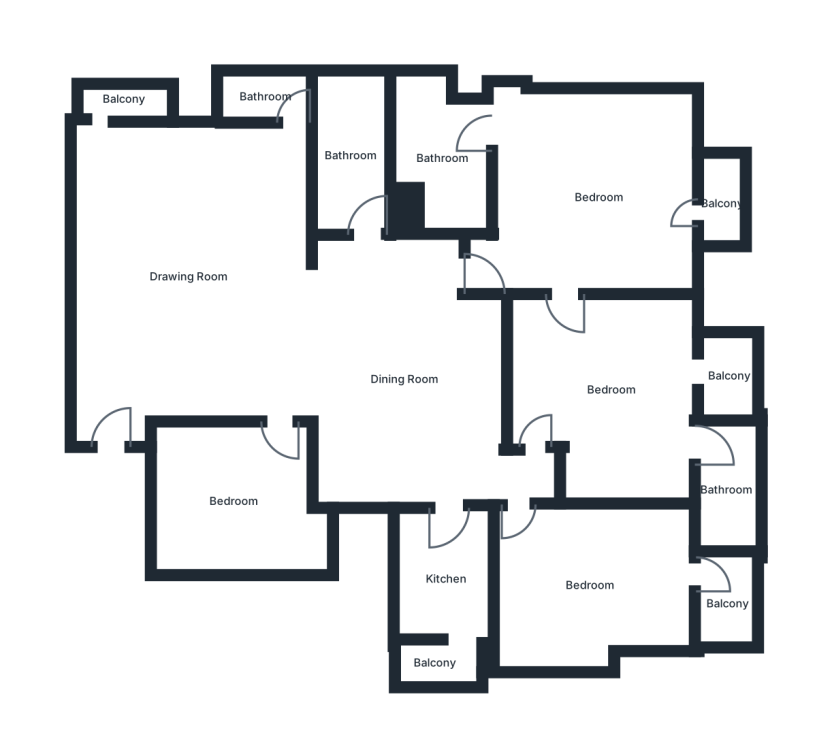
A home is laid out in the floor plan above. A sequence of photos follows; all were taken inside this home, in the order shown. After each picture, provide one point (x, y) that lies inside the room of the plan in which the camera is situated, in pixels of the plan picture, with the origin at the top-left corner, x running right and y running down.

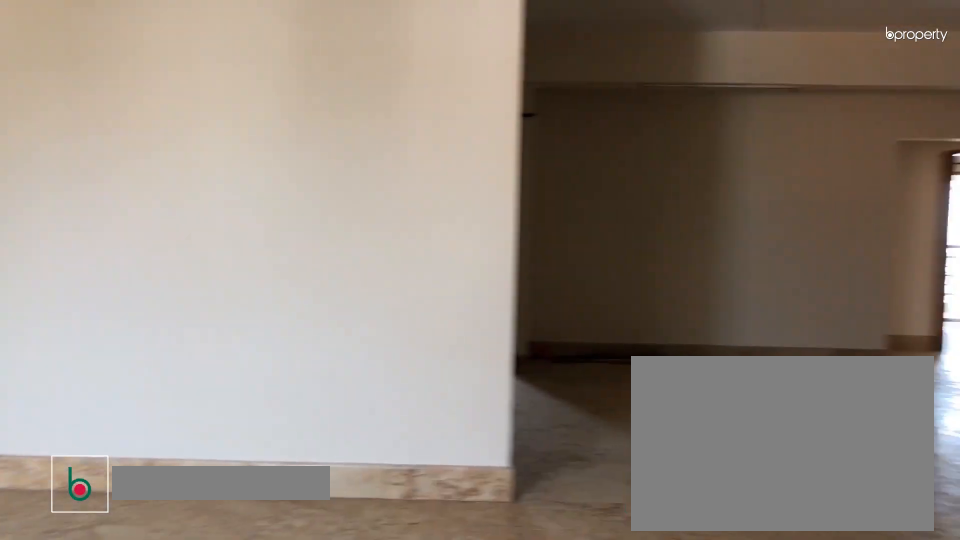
(186, 278)
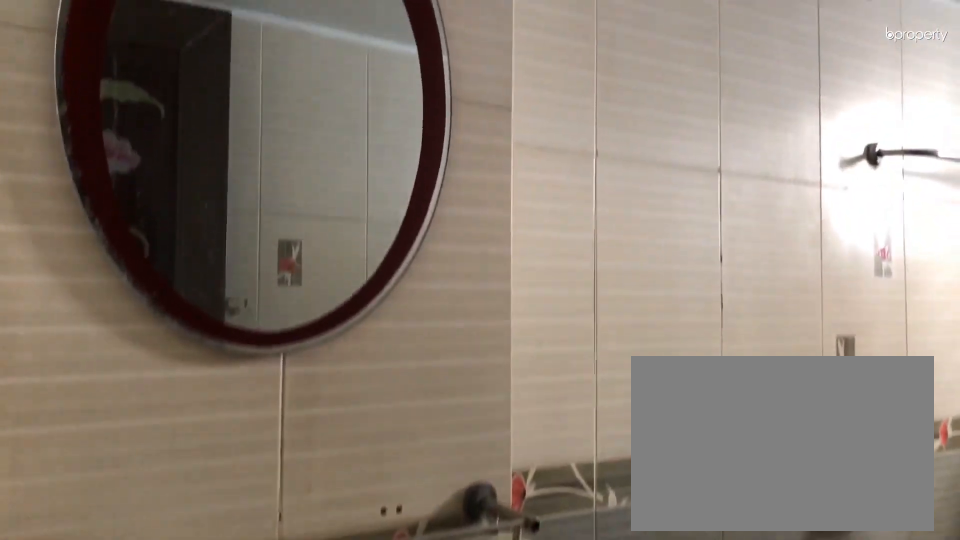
(351, 156)
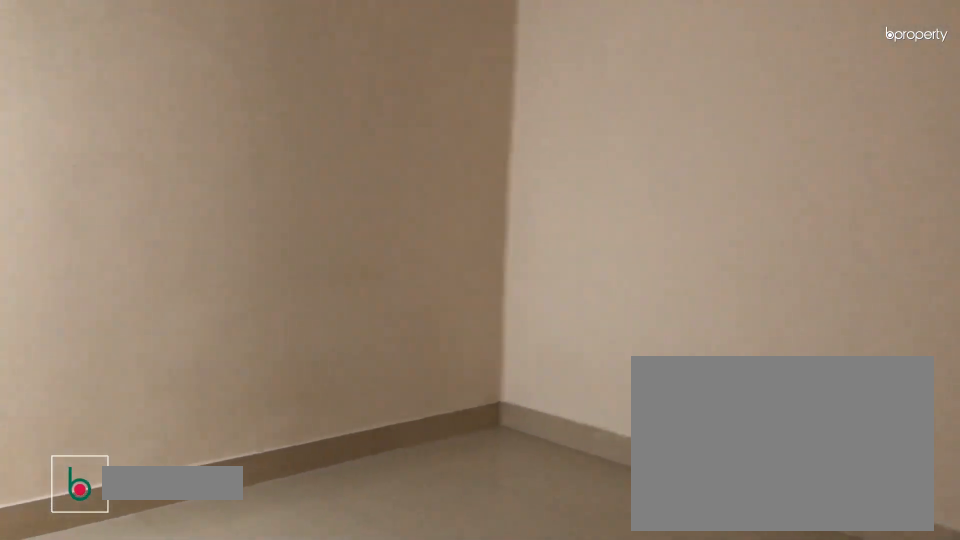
(232, 502)
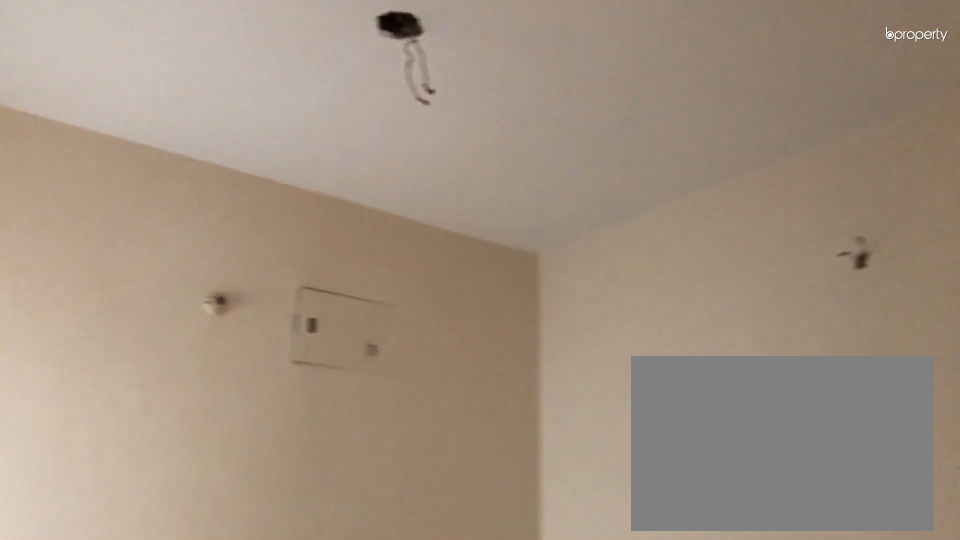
(232, 502)
